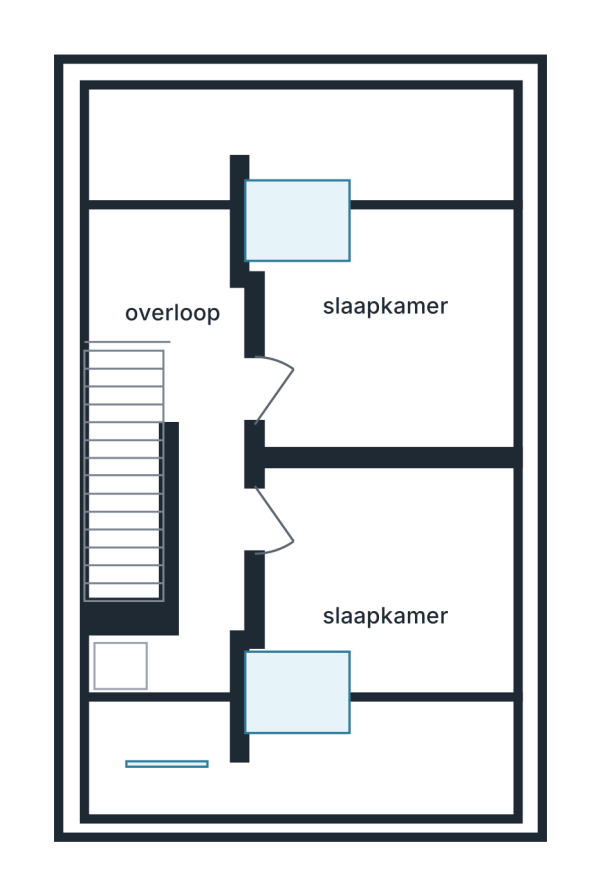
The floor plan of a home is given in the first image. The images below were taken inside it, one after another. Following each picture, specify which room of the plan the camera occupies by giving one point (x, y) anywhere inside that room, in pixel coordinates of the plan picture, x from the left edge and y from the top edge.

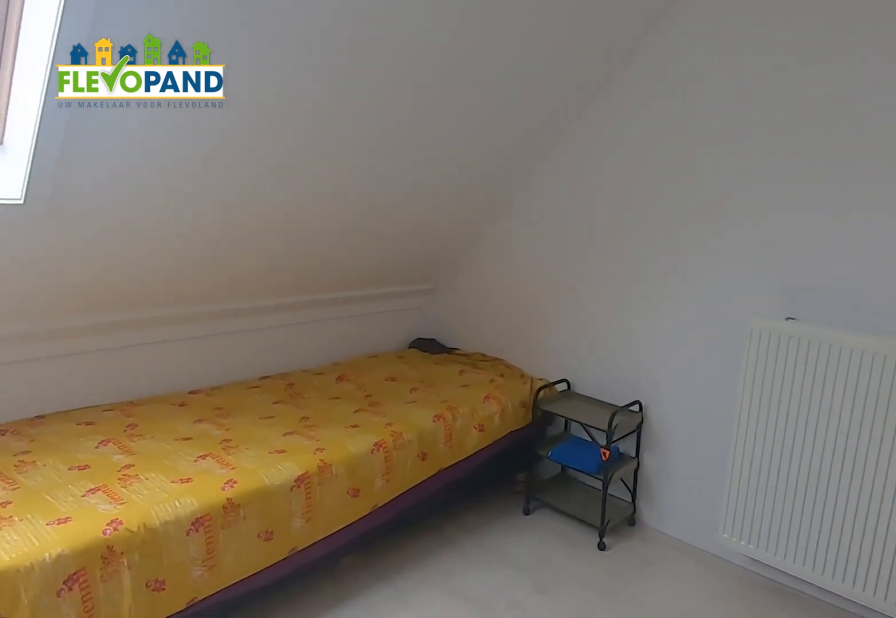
(389, 410)
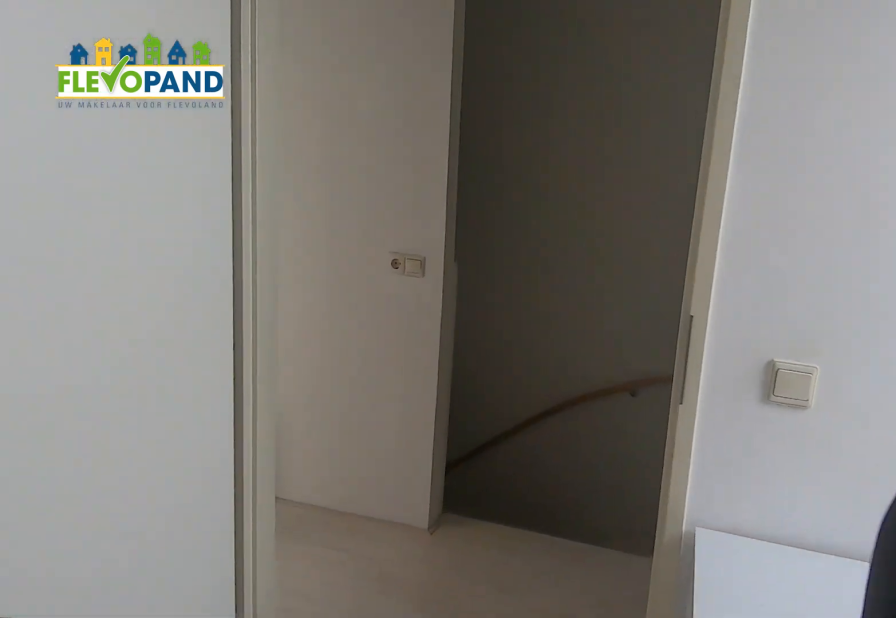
(389, 410)
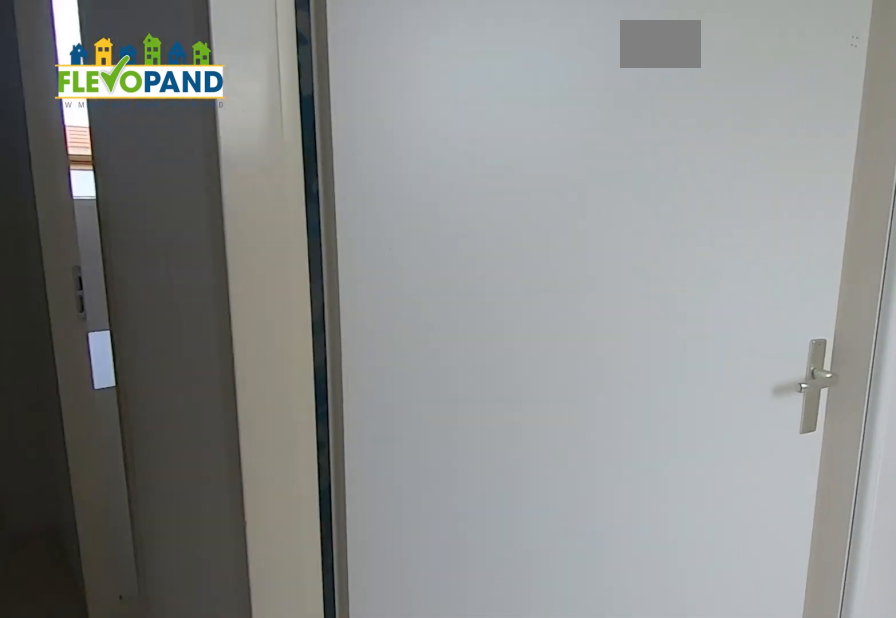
(125, 664)
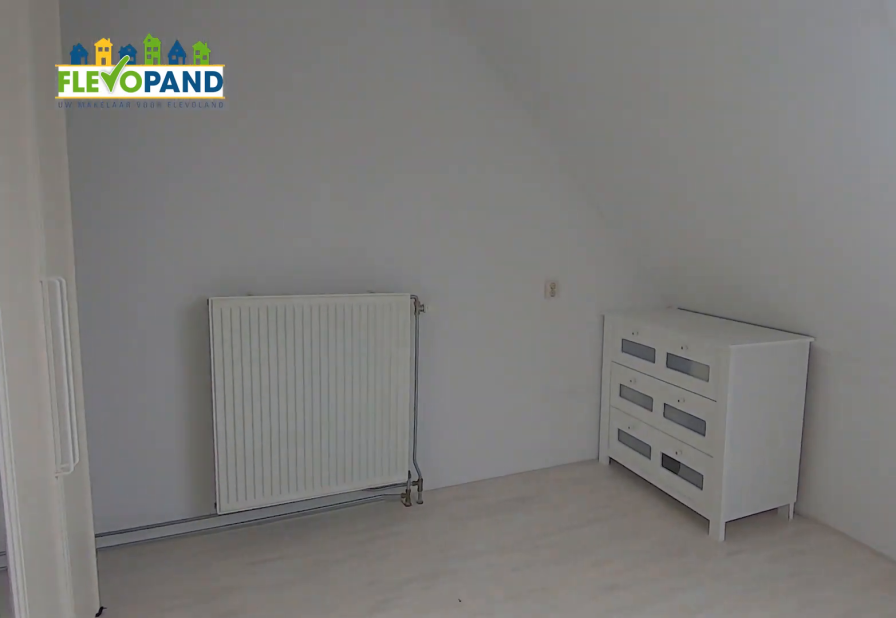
(381, 587)
